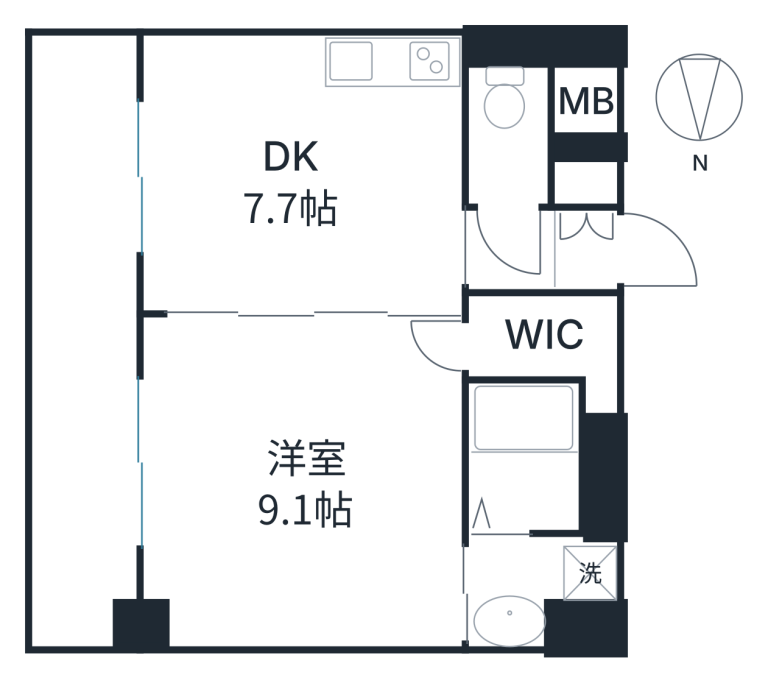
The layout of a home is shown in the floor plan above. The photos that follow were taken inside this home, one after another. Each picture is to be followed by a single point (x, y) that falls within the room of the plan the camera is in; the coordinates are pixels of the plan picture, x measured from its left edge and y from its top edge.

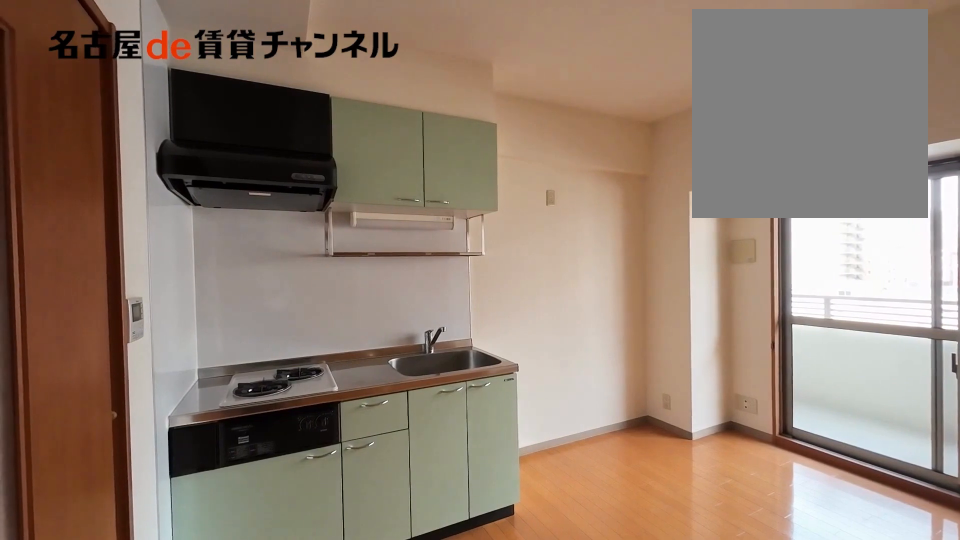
(299, 174)
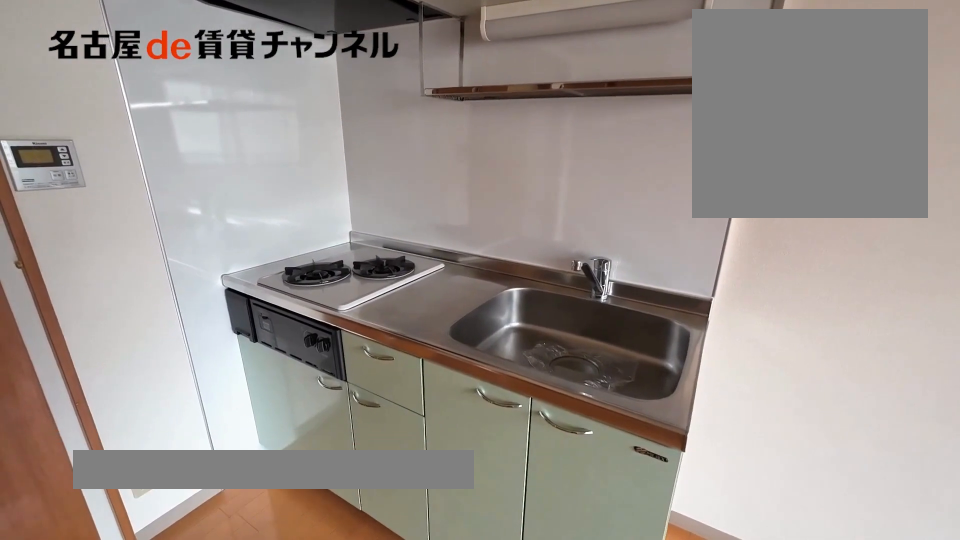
(392, 64)
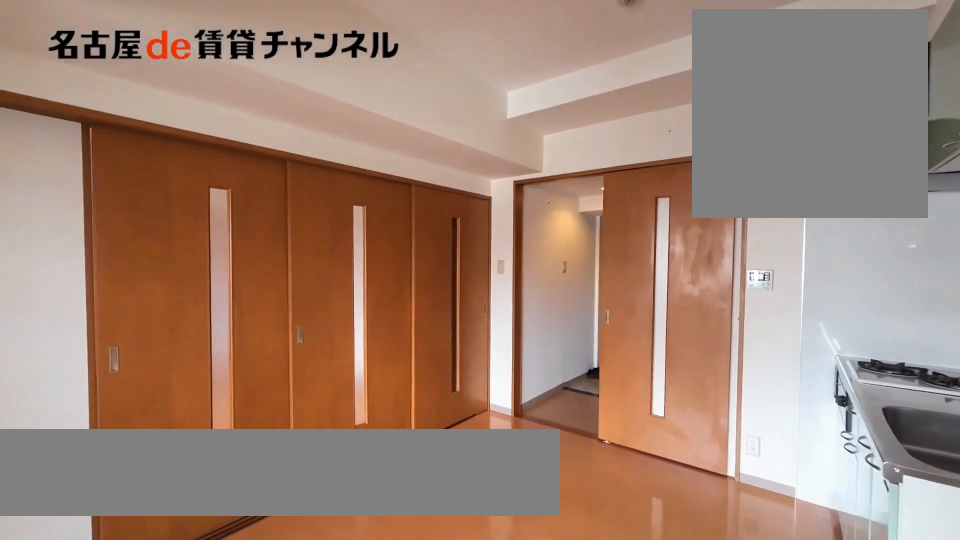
(302, 172)
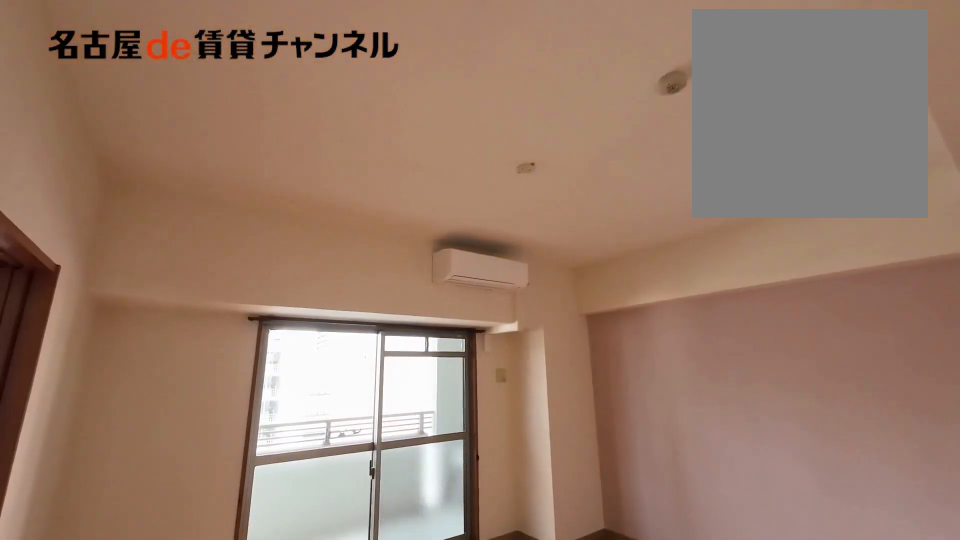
(298, 483)
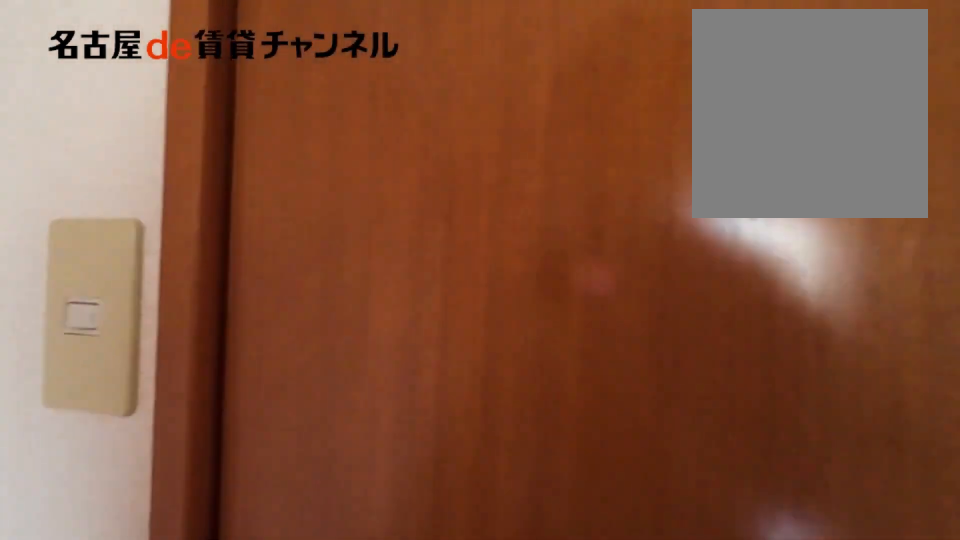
(298, 483)
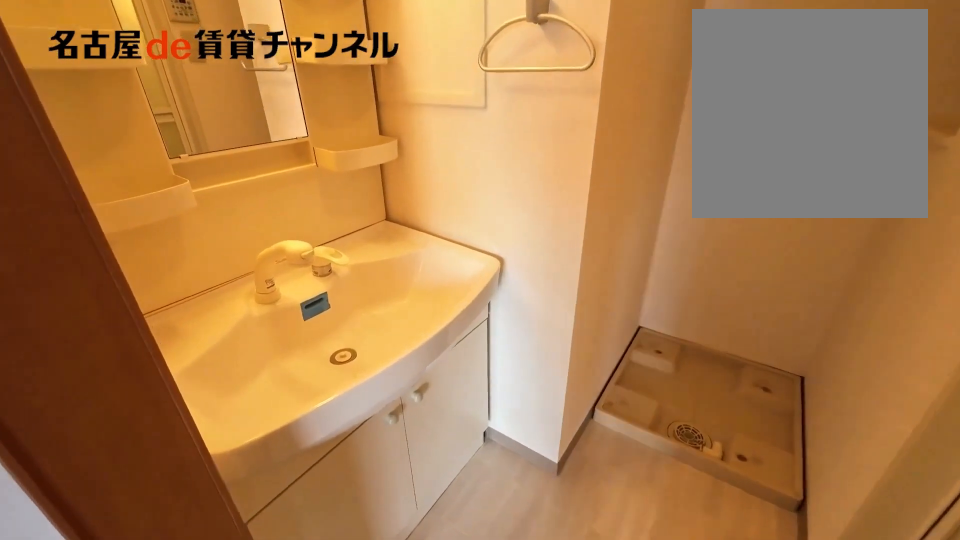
(538, 585)
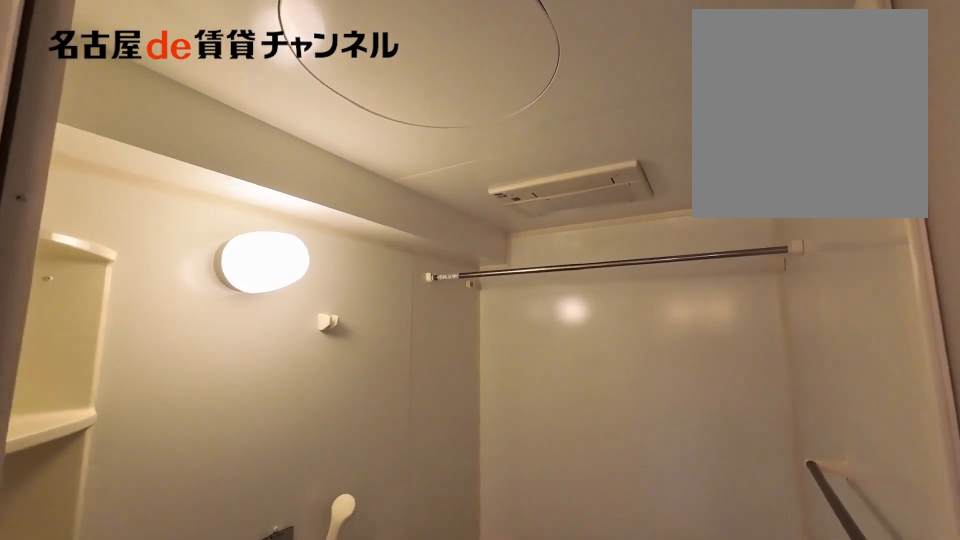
(525, 456)
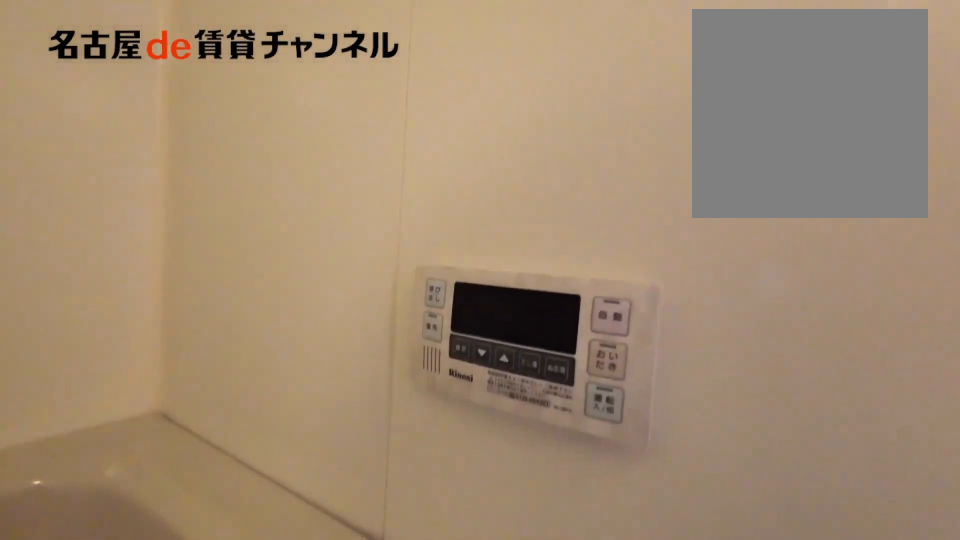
(525, 456)
